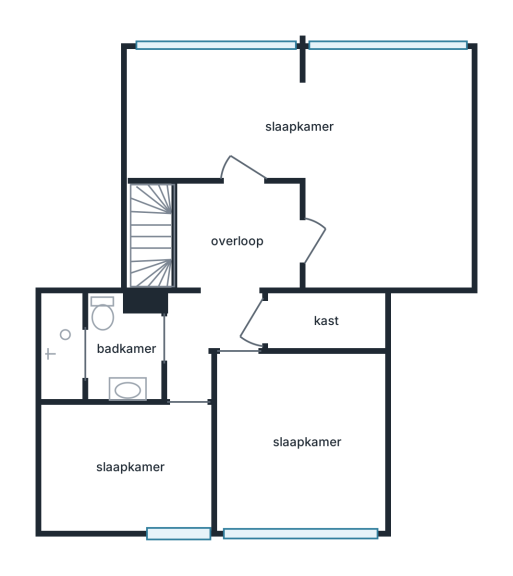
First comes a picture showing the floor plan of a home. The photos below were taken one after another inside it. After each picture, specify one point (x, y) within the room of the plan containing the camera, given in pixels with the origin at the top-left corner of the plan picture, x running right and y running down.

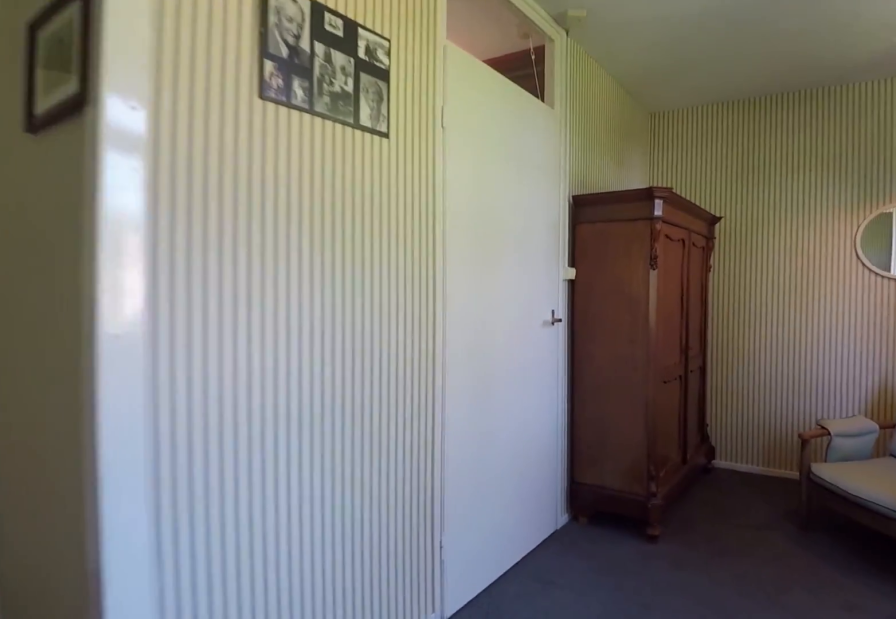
(321, 142)
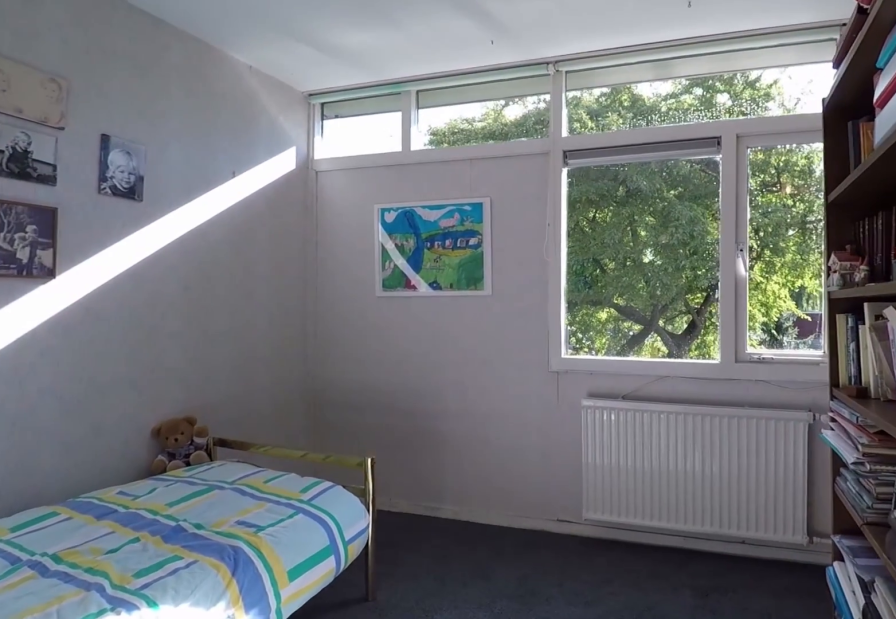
(298, 439)
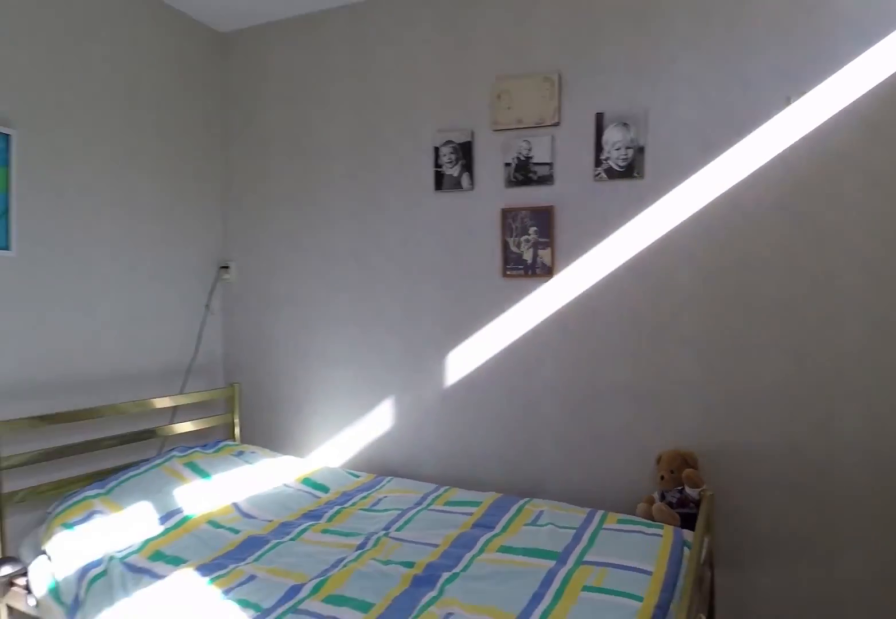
(297, 439)
